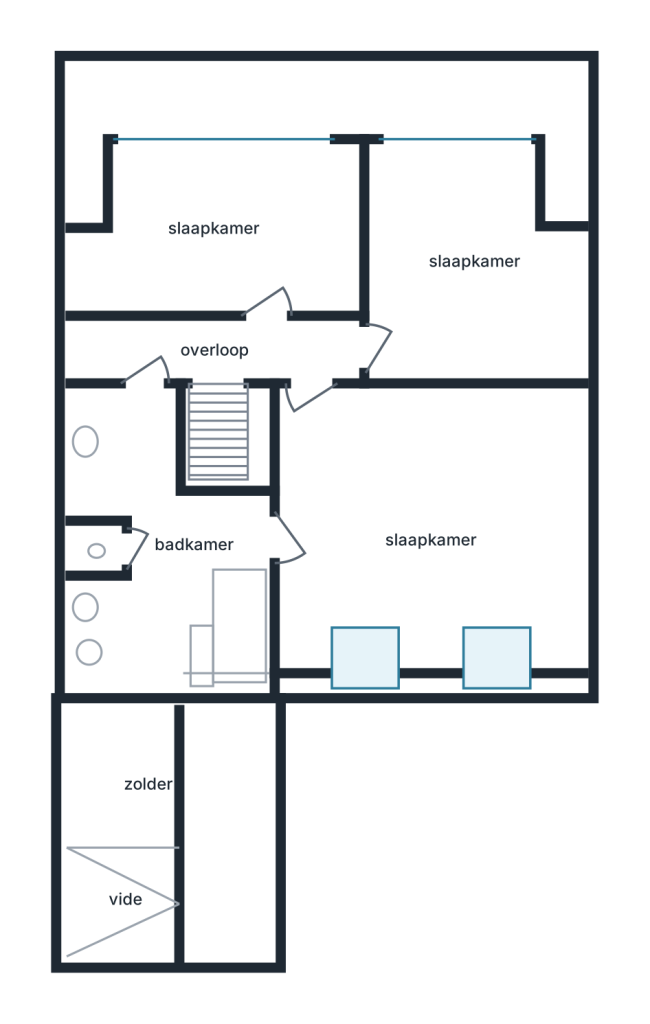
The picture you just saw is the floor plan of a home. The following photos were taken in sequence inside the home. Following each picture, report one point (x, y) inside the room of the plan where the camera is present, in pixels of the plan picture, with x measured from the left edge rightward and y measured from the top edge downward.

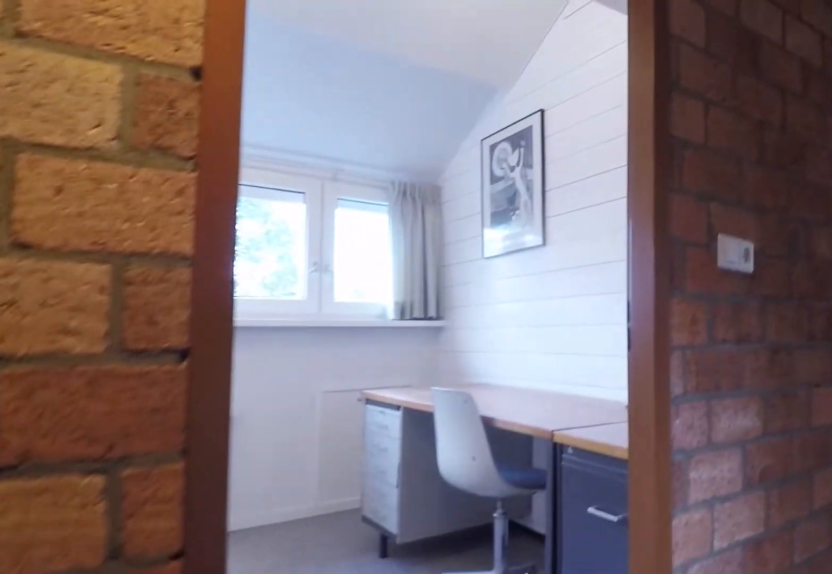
(159, 346)
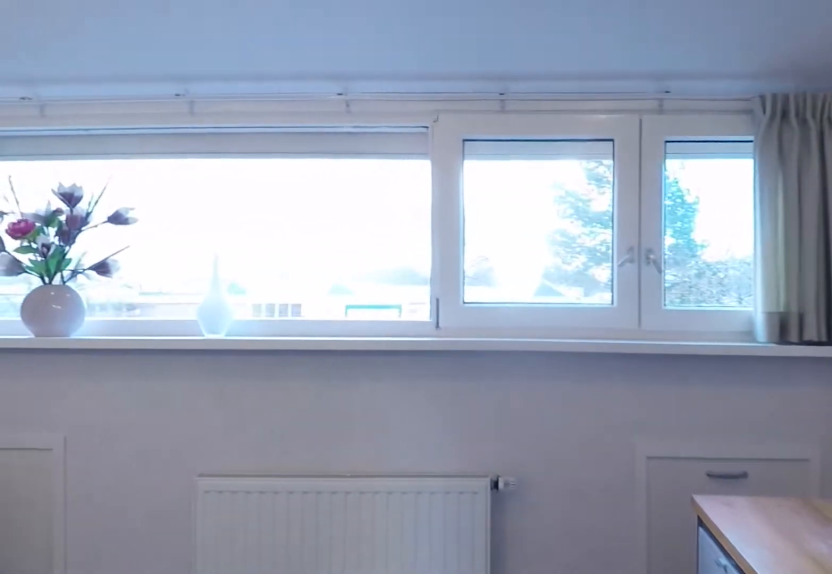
(194, 224)
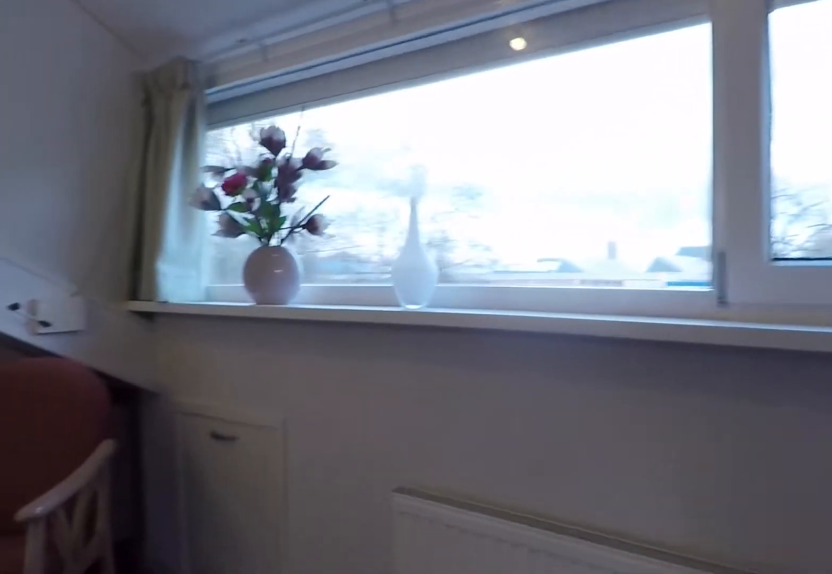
(194, 224)
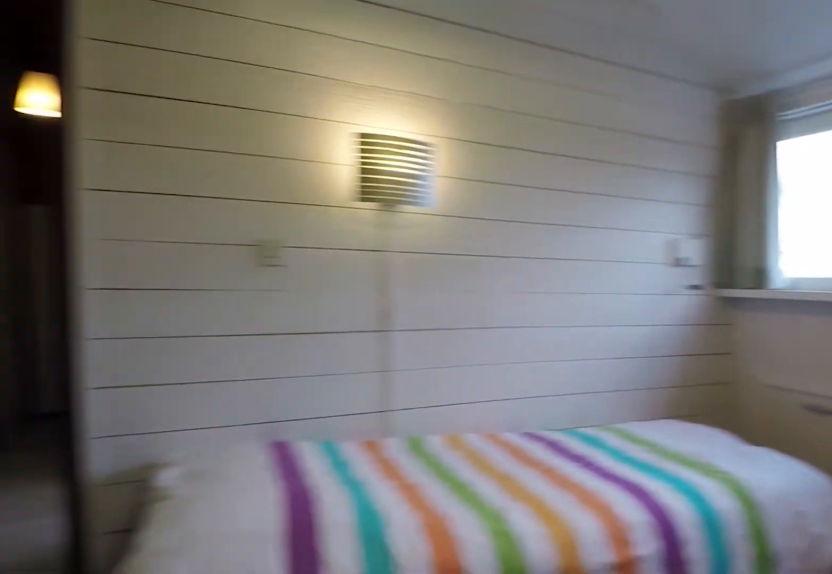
(452, 164)
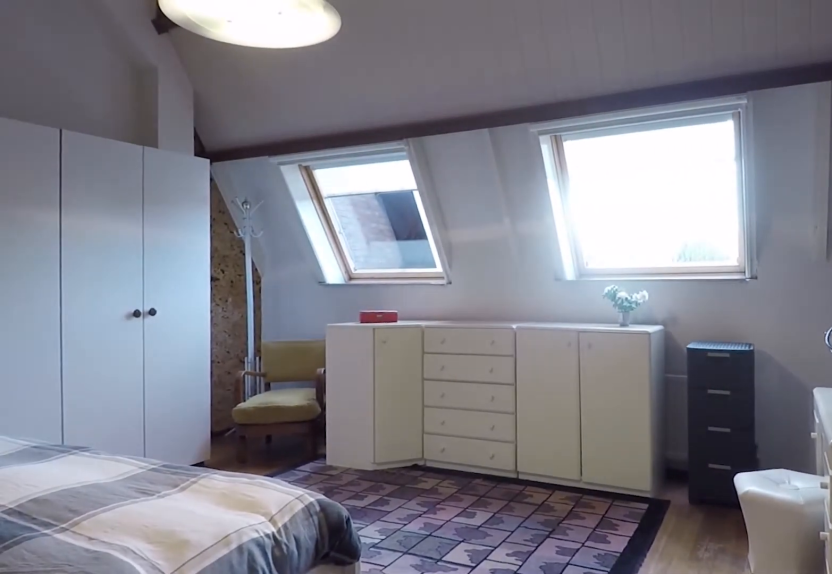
(428, 586)
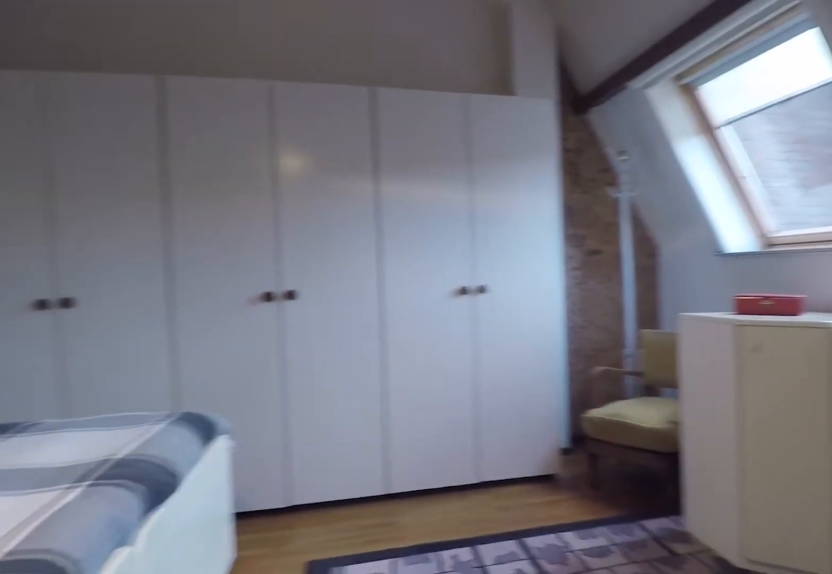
(428, 586)
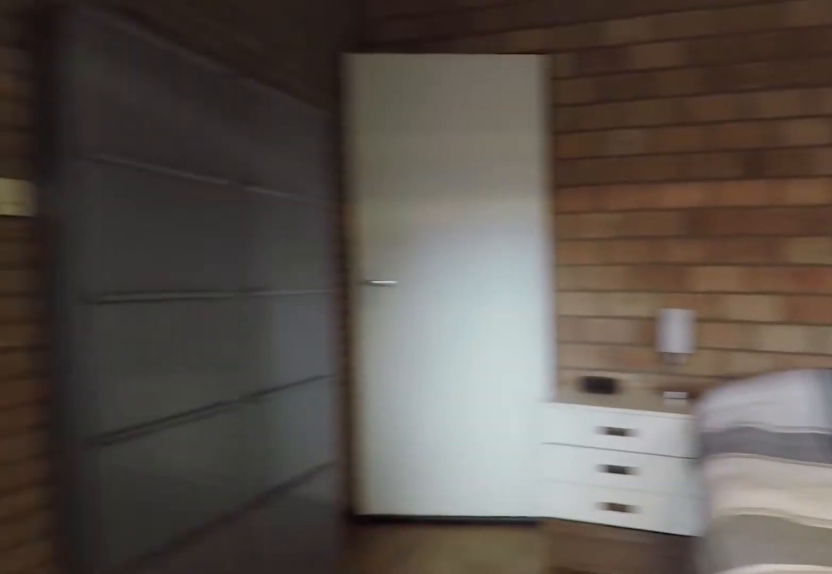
(428, 586)
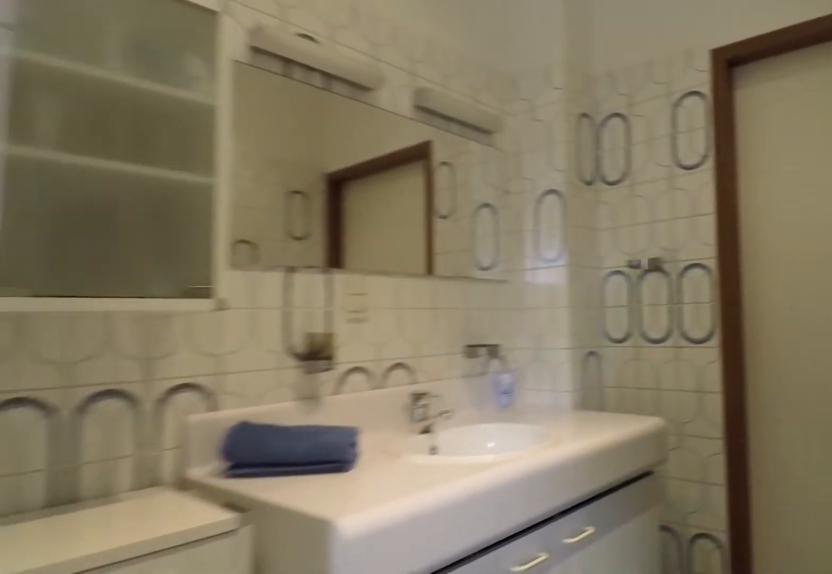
(158, 557)
